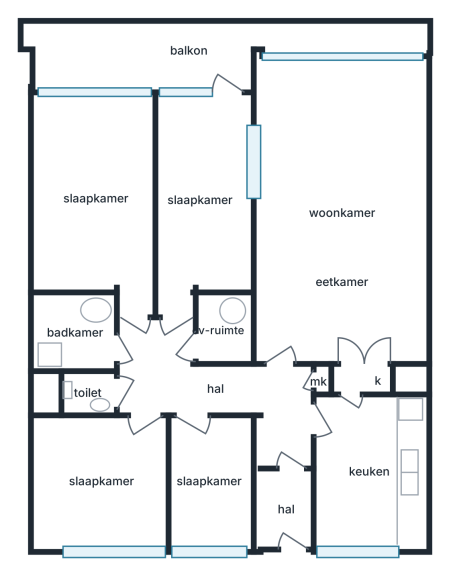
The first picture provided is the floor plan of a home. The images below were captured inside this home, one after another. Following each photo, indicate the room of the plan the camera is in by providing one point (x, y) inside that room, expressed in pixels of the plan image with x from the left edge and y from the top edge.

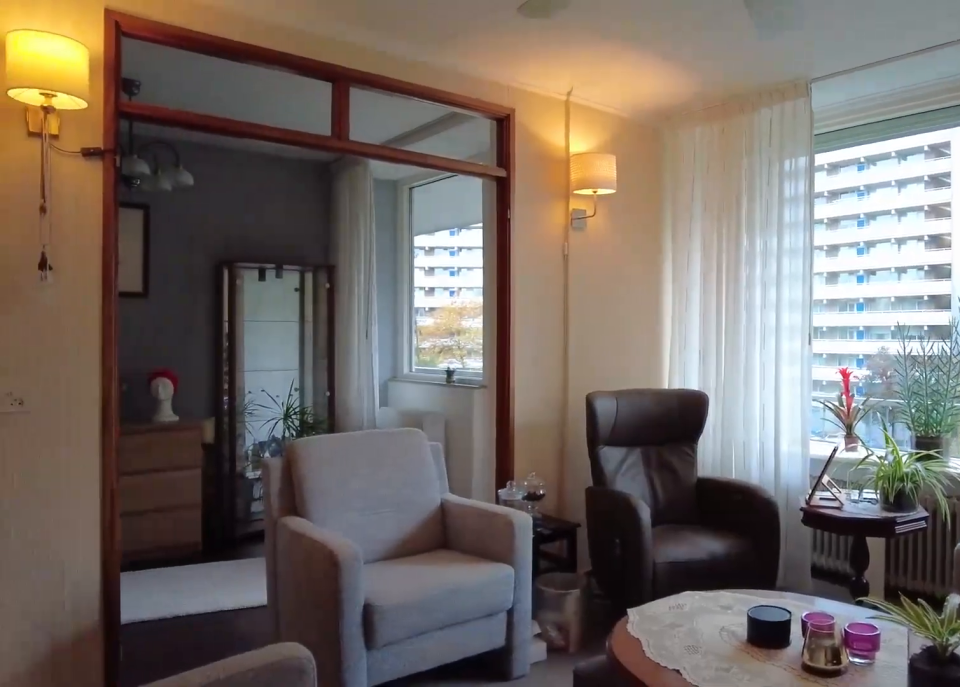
(340, 211)
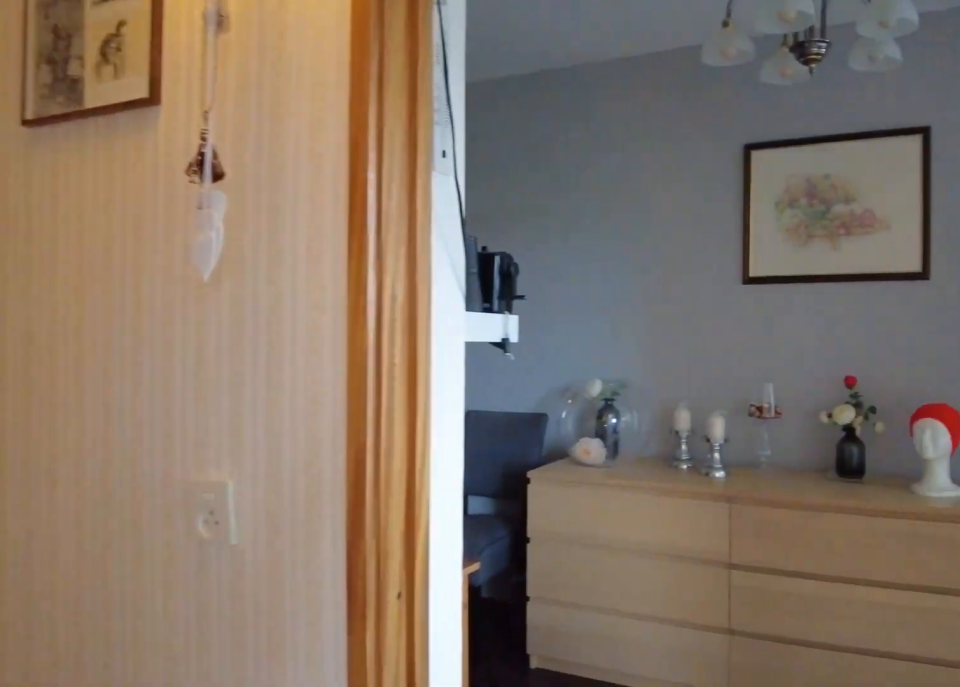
(340, 211)
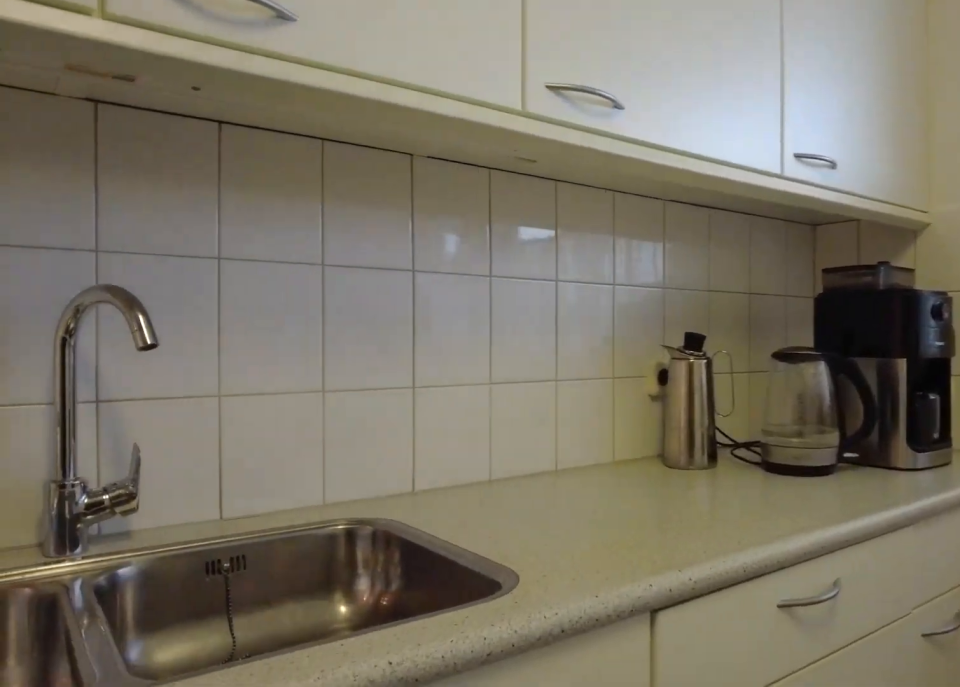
(368, 471)
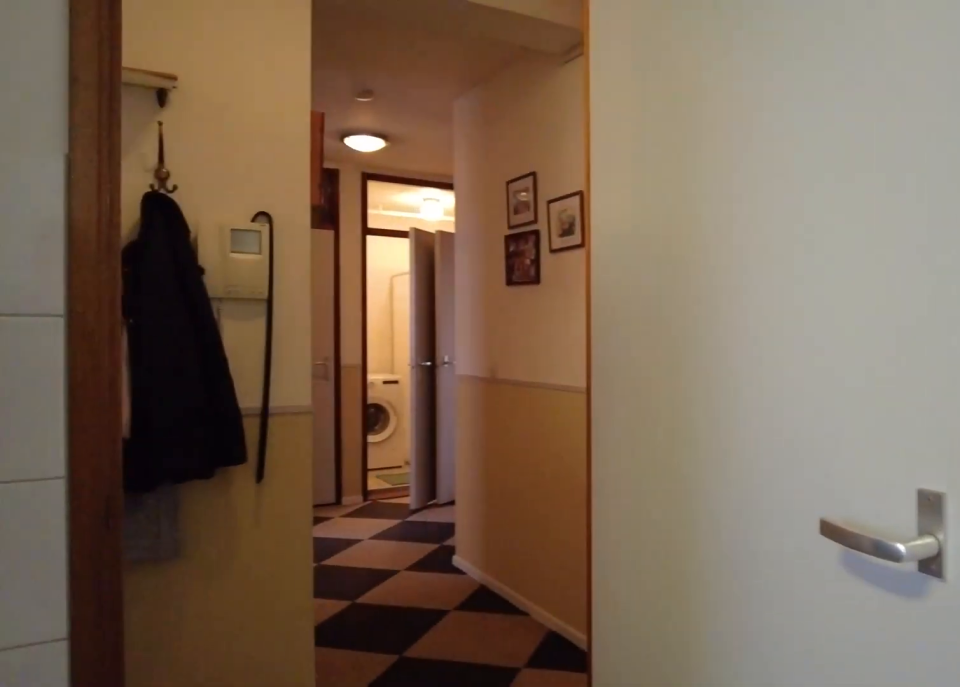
(368, 471)
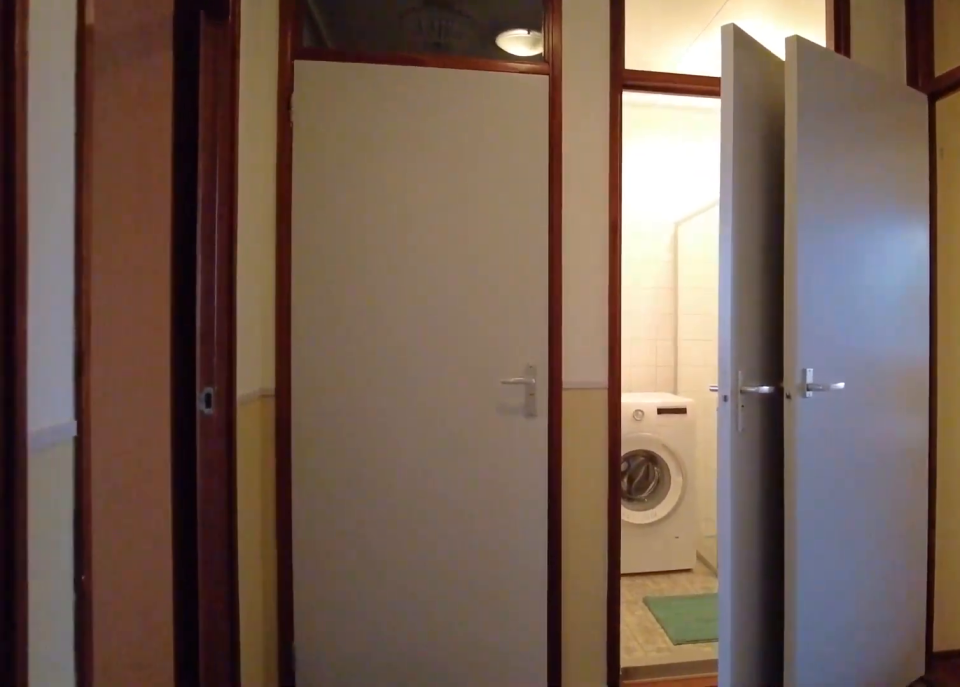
(230, 412)
